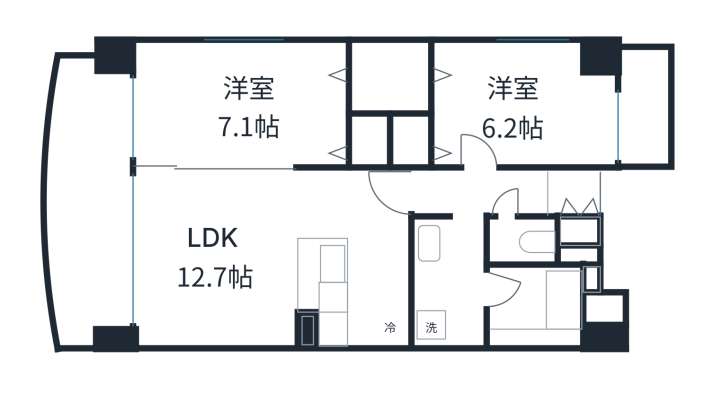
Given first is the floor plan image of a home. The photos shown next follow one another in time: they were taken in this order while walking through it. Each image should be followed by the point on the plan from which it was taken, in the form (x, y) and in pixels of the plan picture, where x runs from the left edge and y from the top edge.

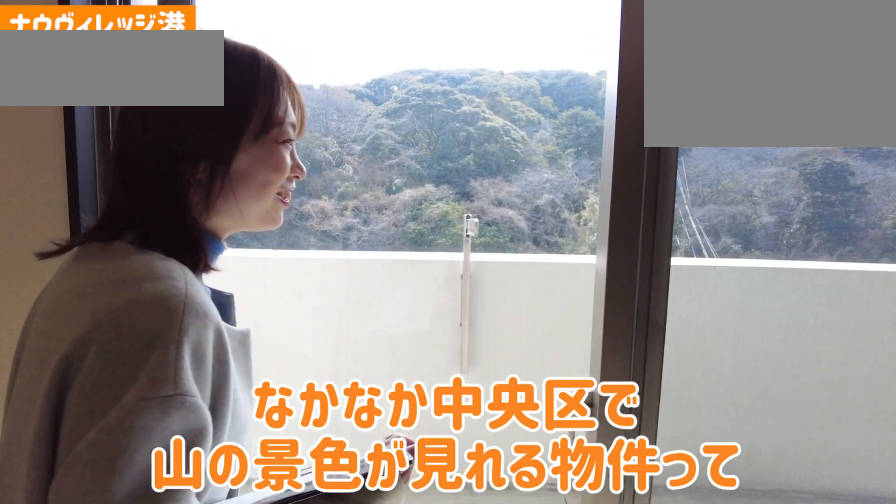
(96, 243)
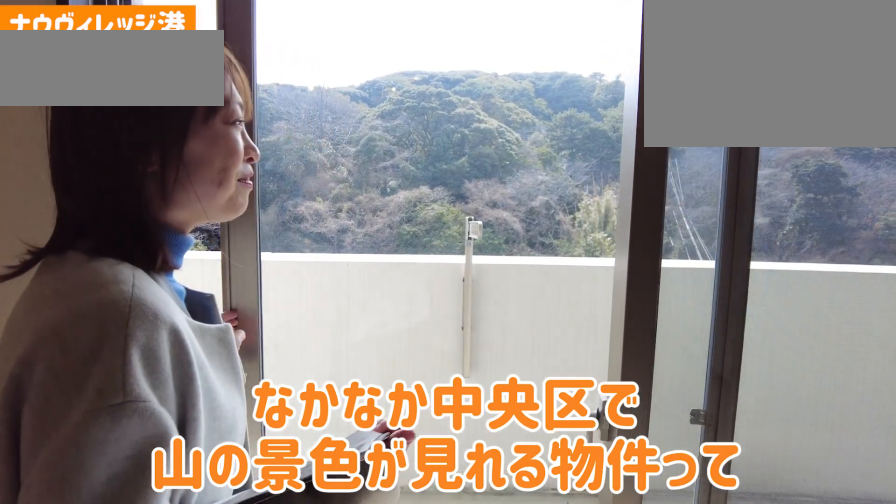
(96, 243)
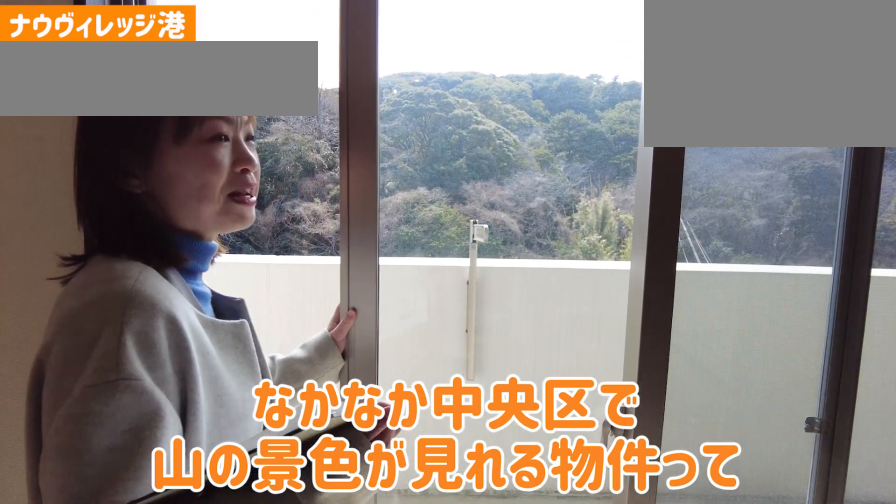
(96, 243)
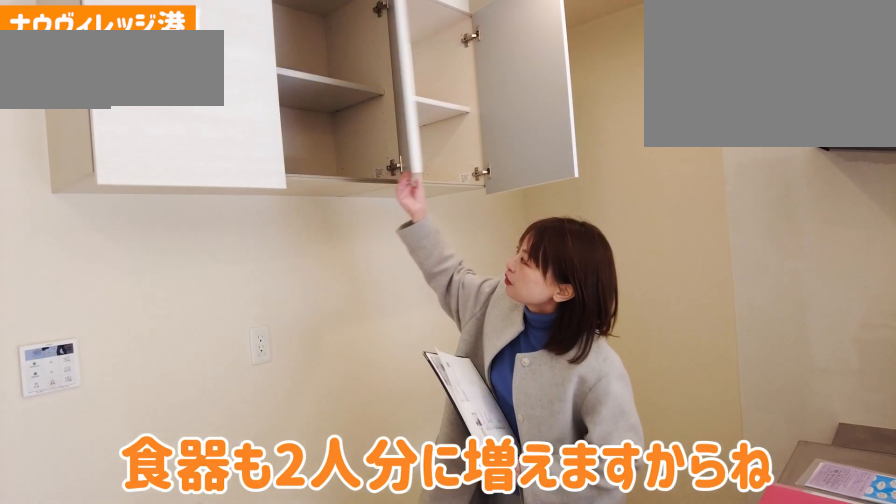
(374, 273)
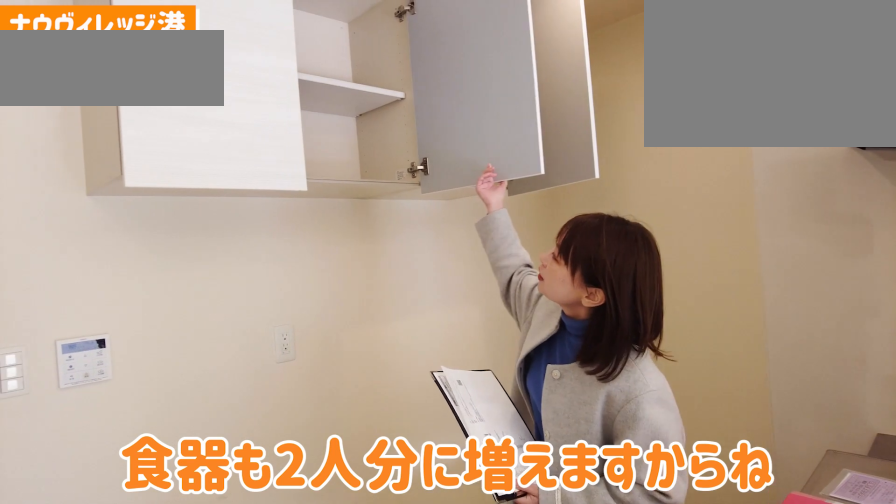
(373, 273)
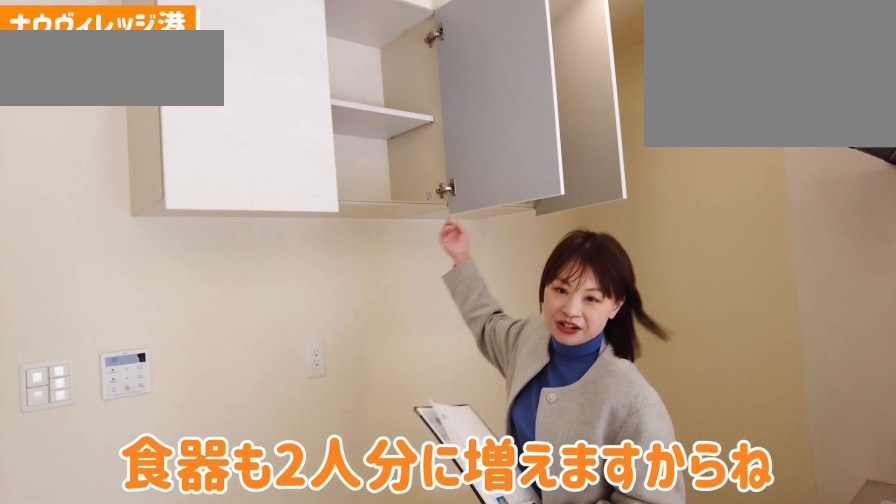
(374, 273)
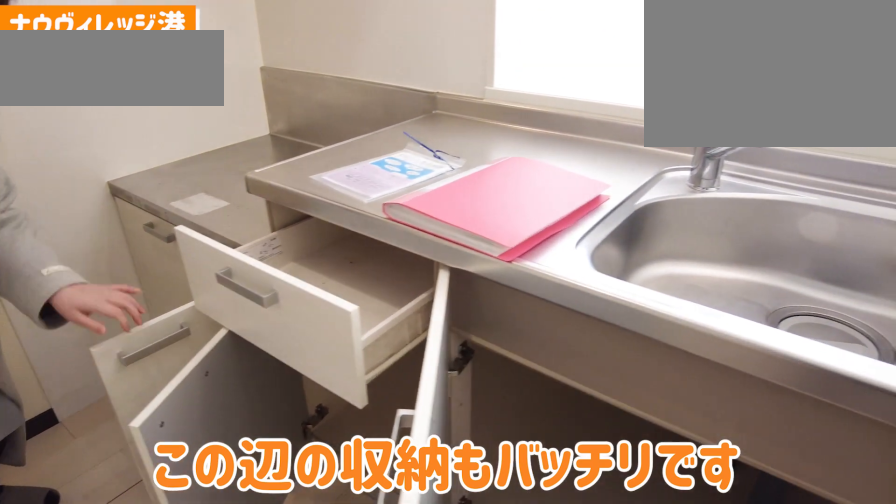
(374, 275)
